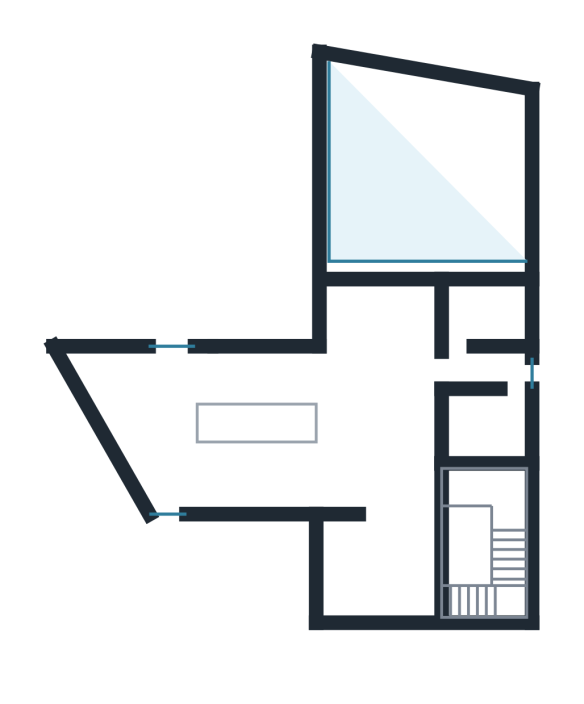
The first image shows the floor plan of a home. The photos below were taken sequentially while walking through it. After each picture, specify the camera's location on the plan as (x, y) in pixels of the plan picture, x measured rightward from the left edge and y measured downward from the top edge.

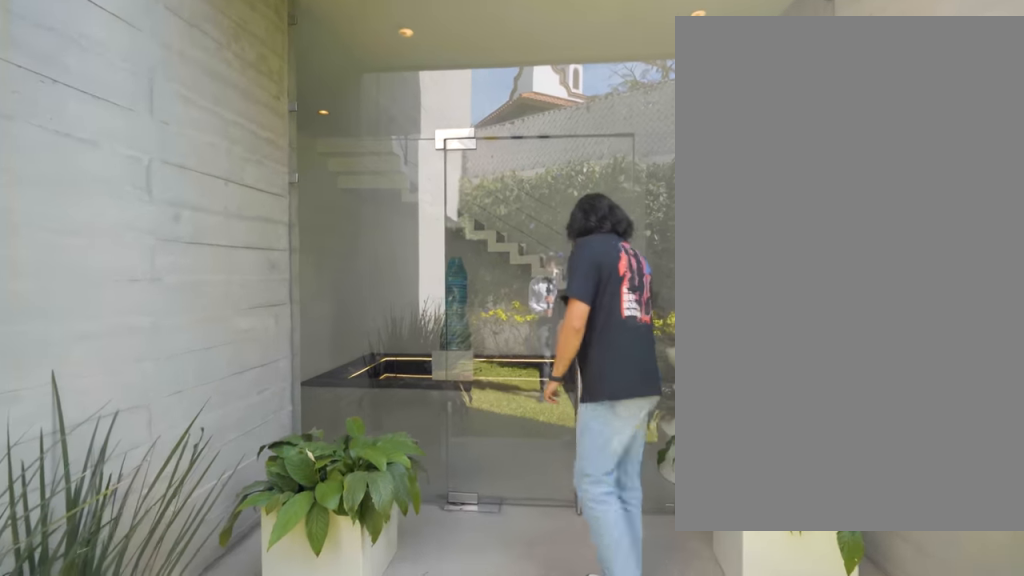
(272, 571)
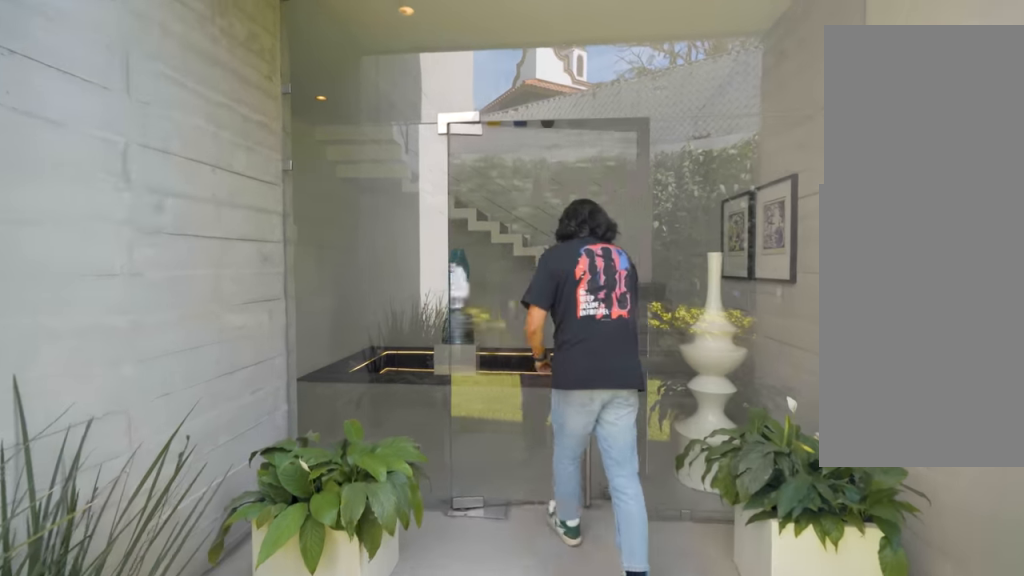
(272, 571)
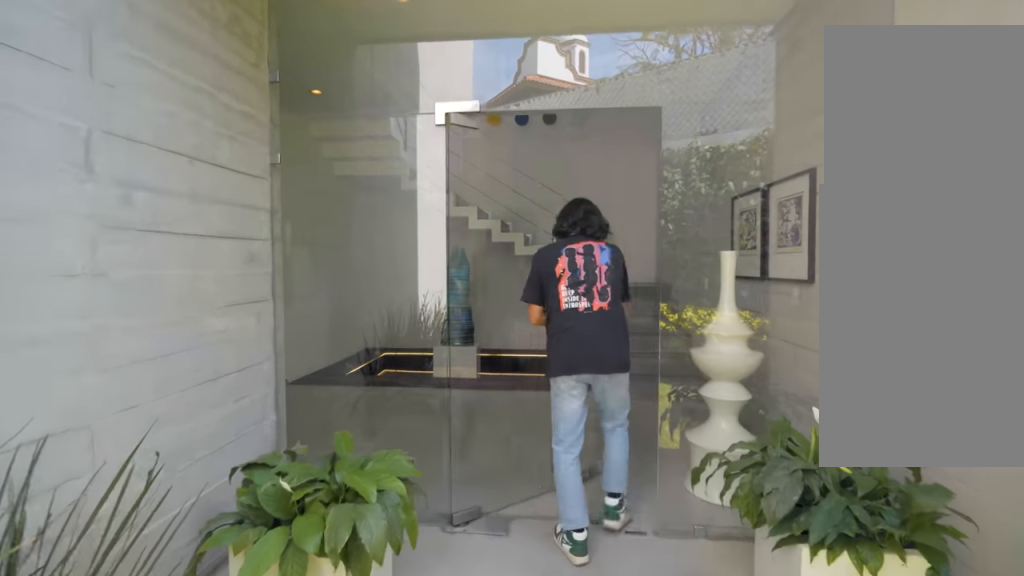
(272, 571)
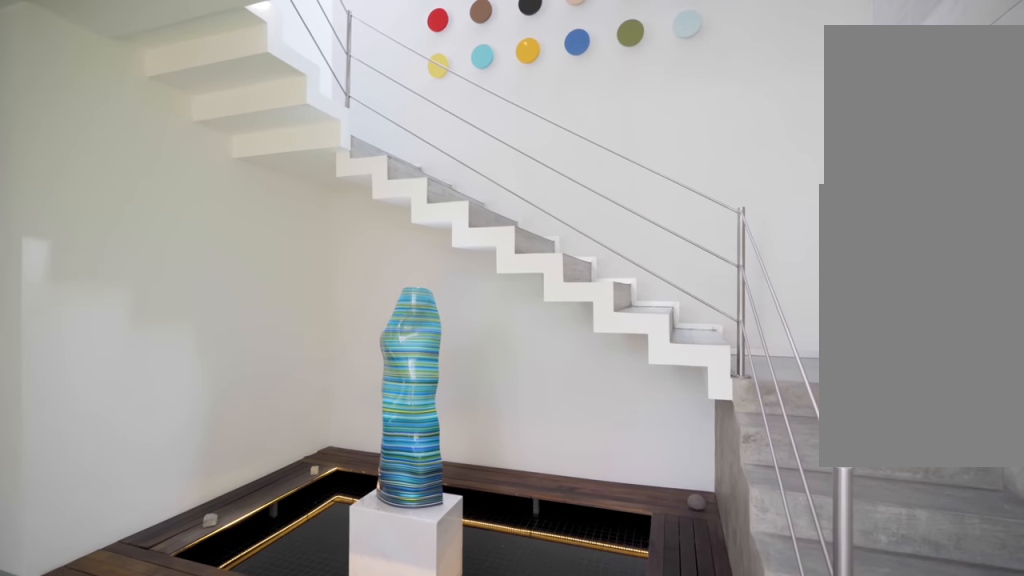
(316, 570)
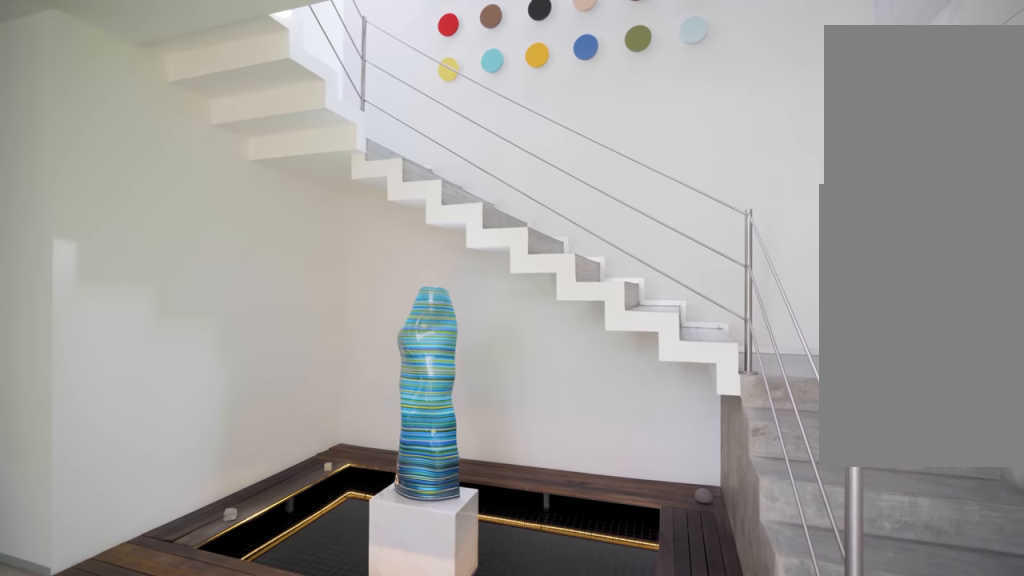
(335, 567)
